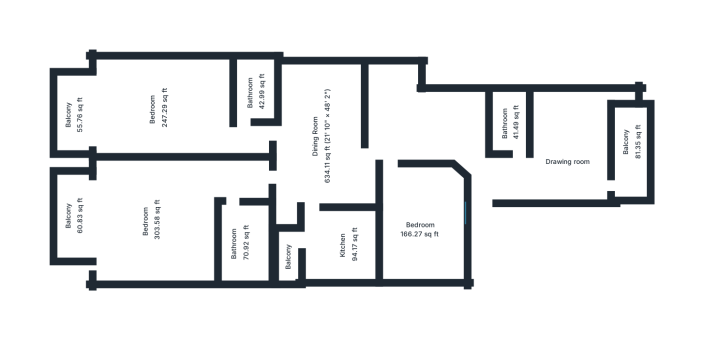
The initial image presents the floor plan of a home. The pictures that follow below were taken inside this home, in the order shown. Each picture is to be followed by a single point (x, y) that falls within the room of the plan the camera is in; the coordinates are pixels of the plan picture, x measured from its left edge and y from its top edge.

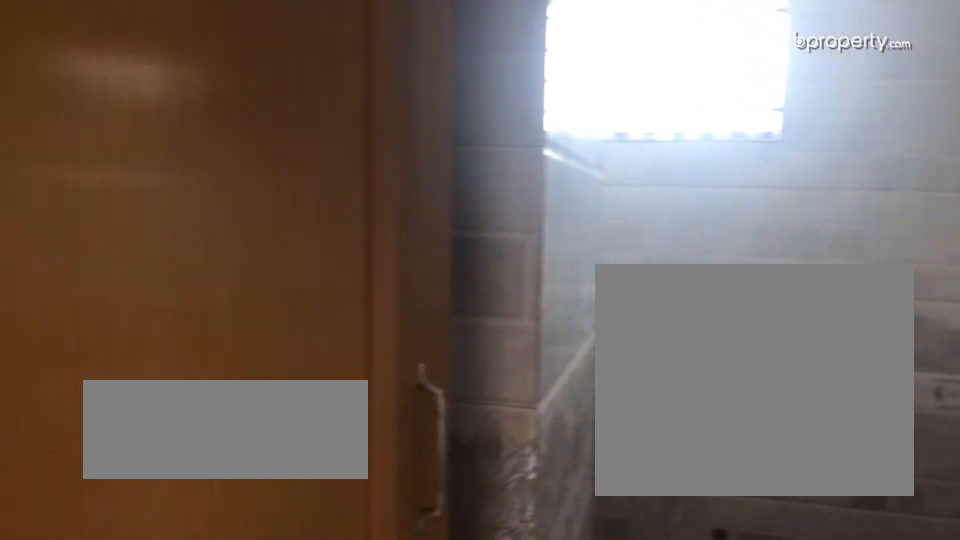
(255, 94)
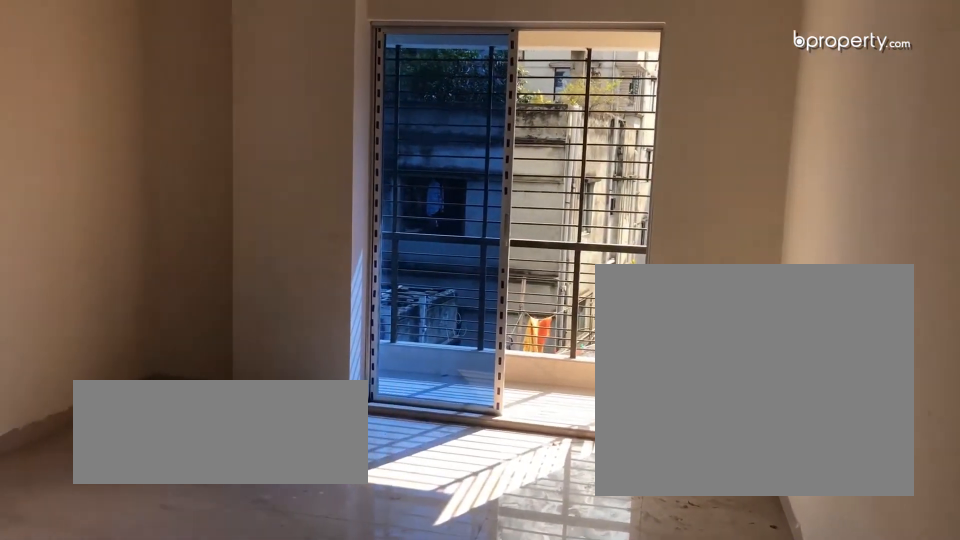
(155, 217)
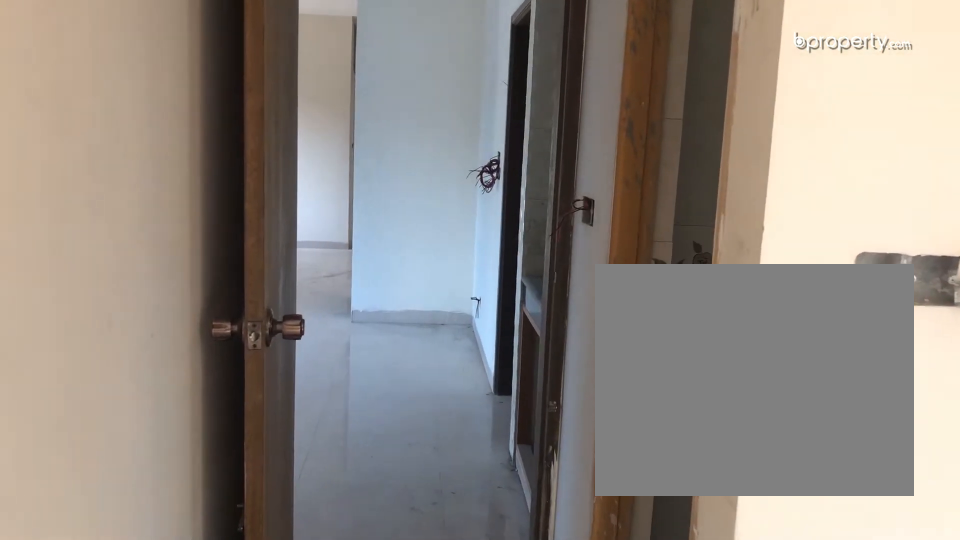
(155, 217)
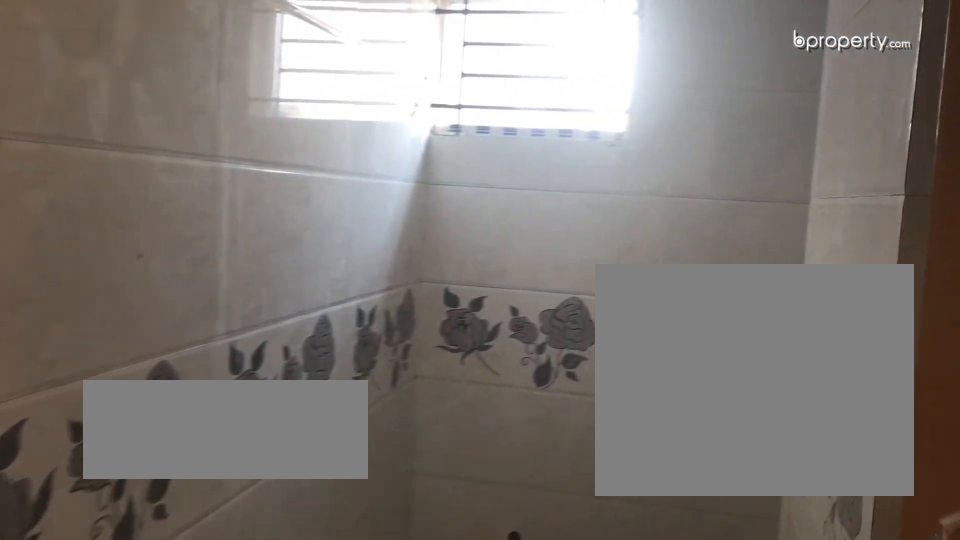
(239, 249)
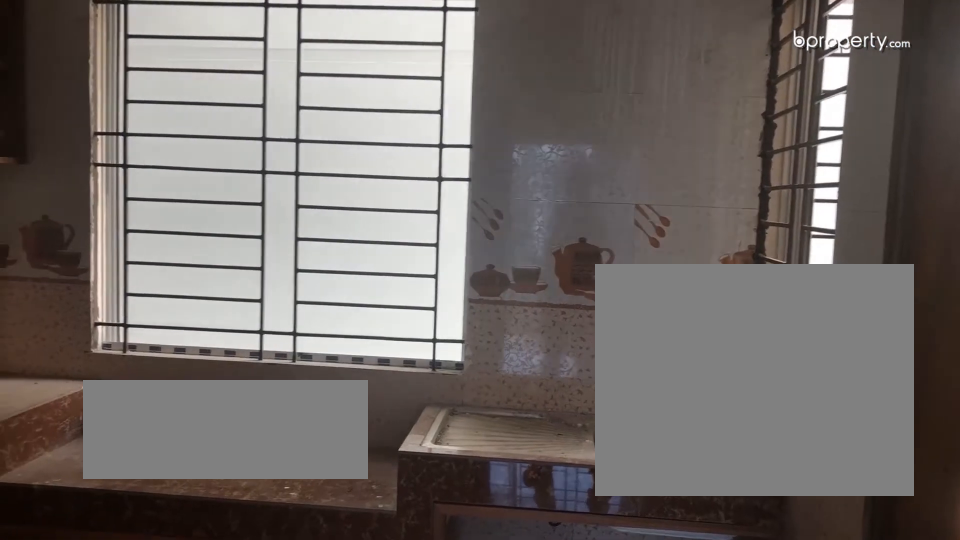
(346, 242)
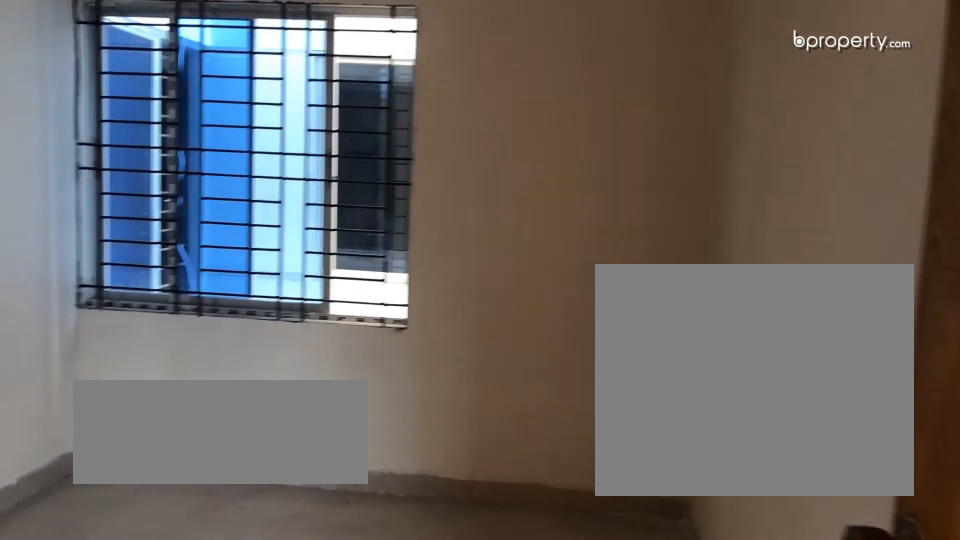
(421, 226)
